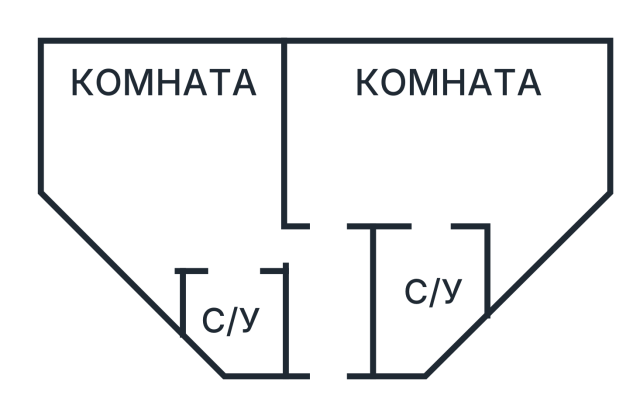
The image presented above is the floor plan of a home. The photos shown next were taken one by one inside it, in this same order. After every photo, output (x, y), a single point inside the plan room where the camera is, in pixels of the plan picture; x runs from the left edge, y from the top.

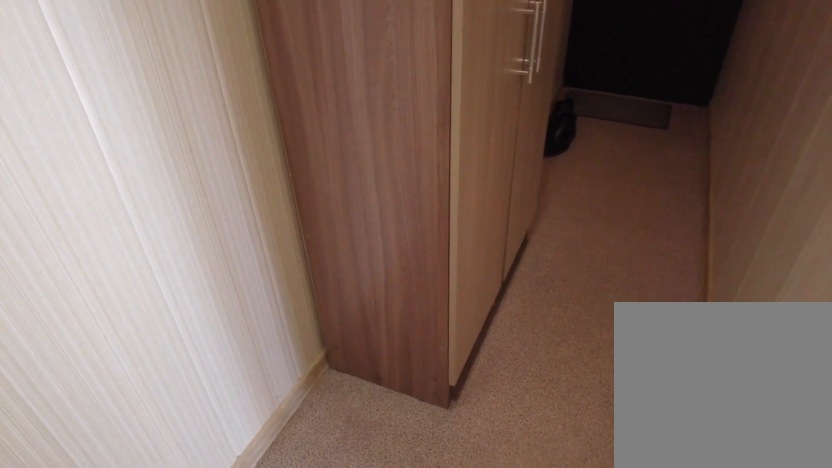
(336, 317)
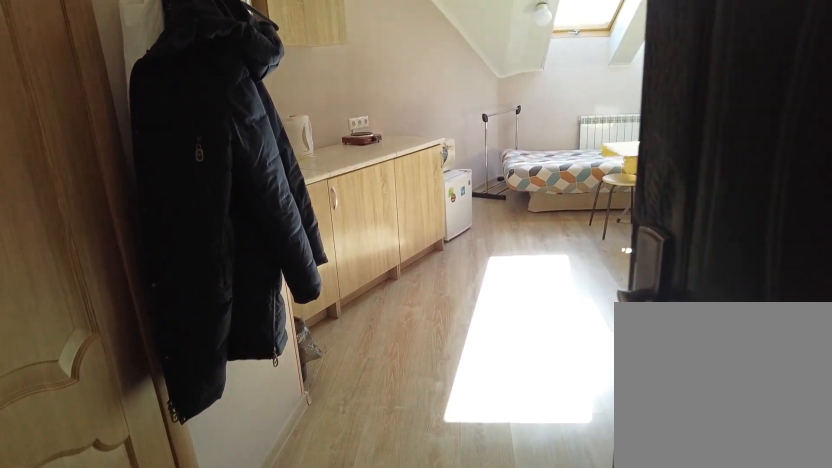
(307, 257)
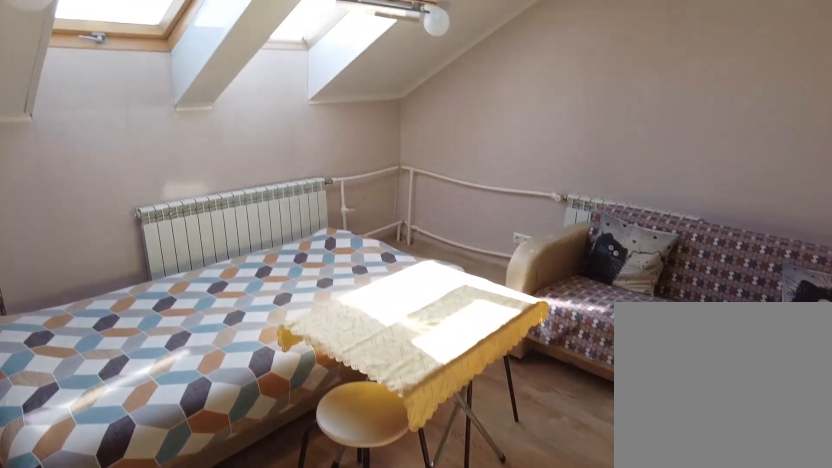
(209, 215)
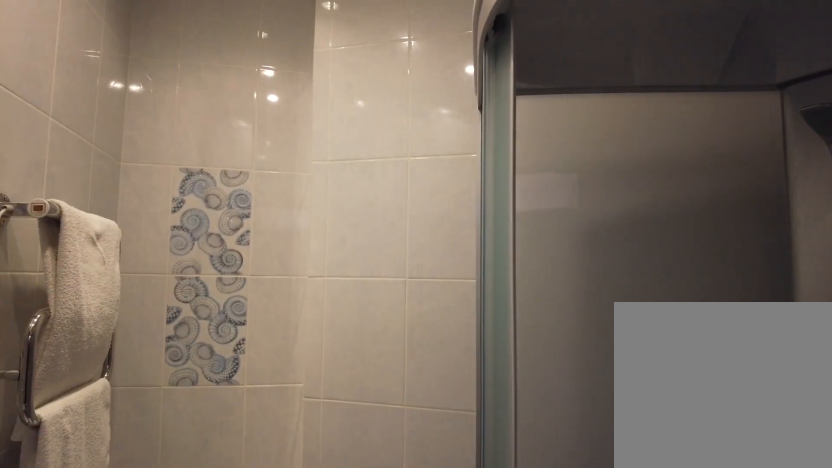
(247, 306)
